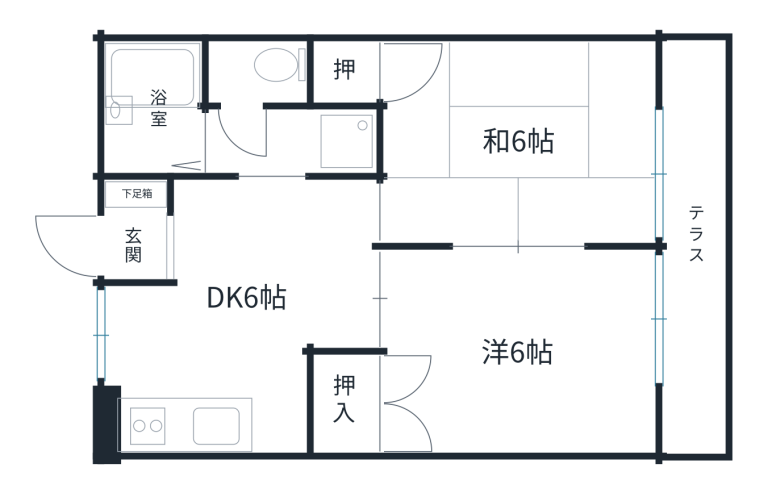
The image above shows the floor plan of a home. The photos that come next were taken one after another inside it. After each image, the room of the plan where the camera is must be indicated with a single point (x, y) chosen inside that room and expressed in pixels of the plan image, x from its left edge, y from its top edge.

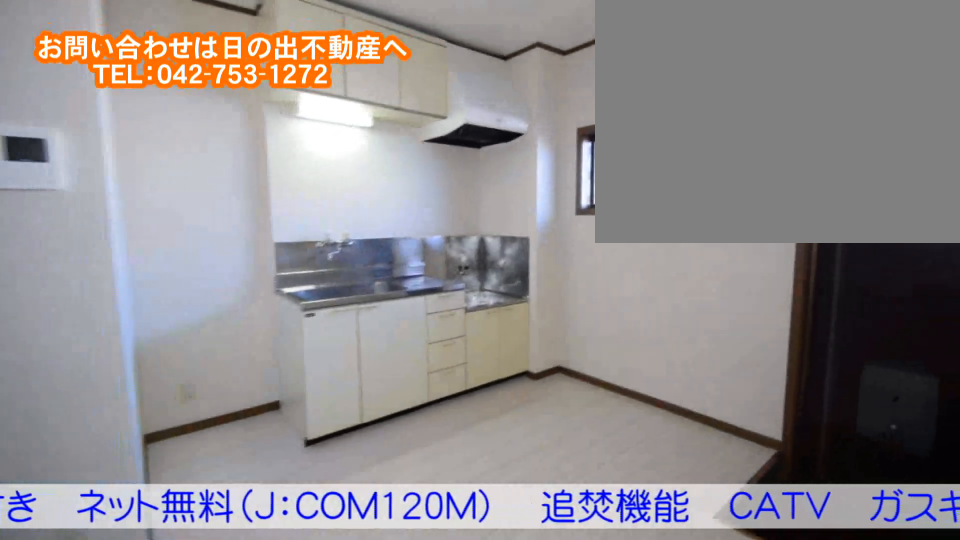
(251, 329)
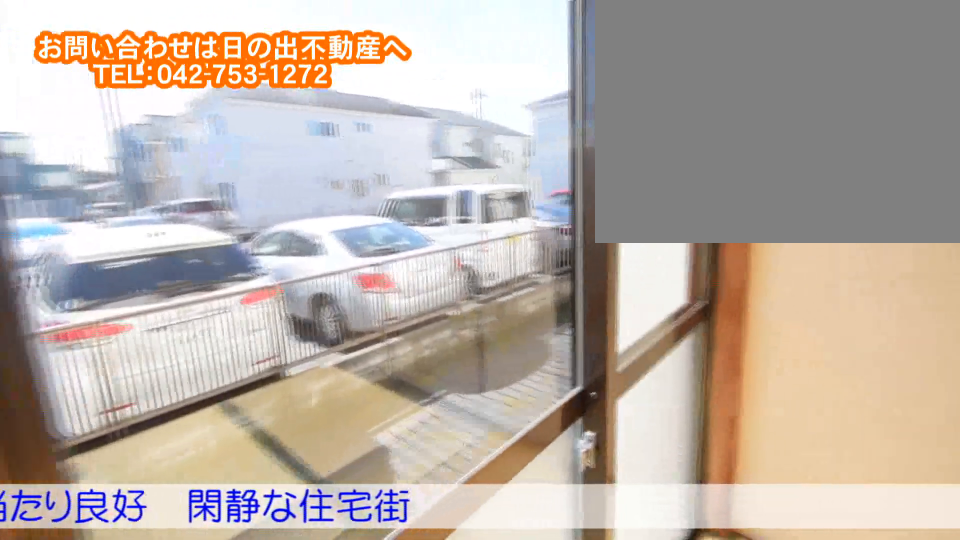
(585, 140)
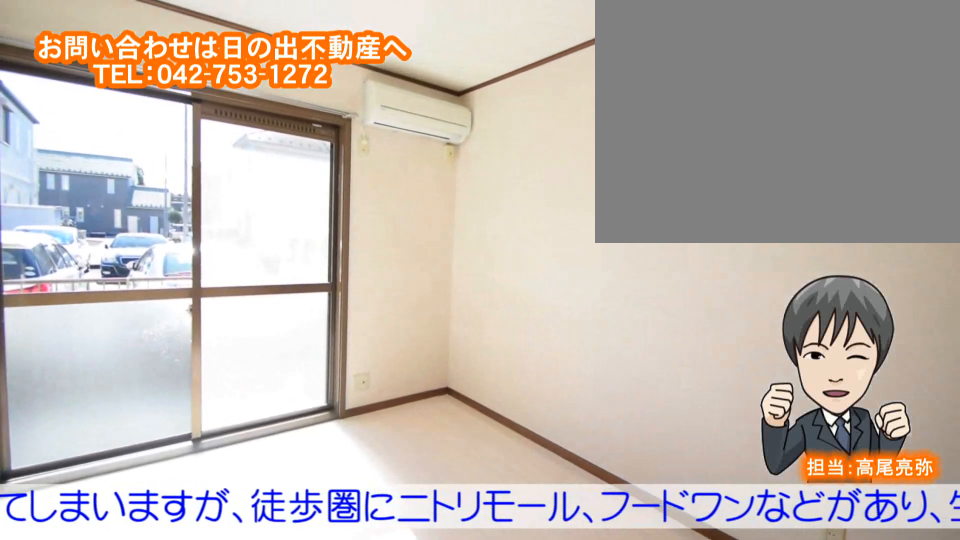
(591, 343)
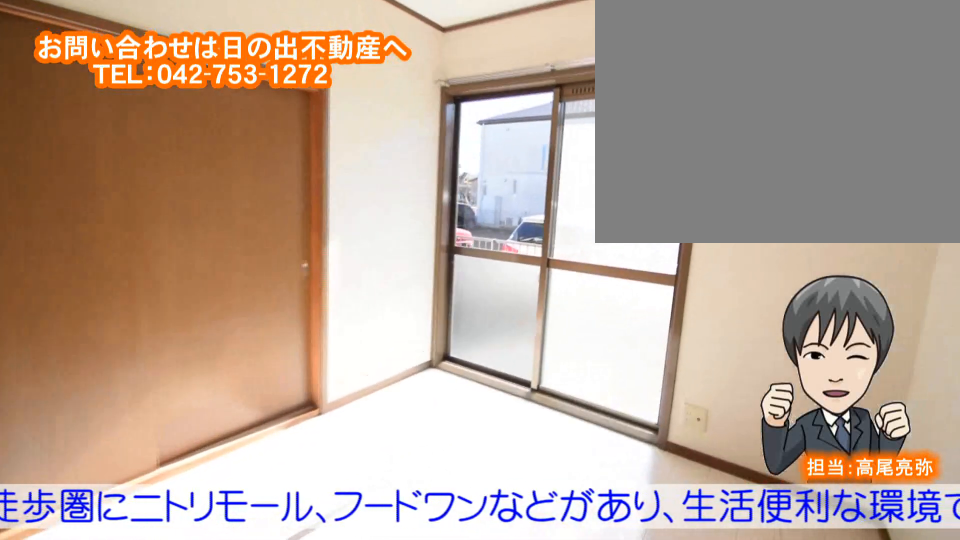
(591, 342)
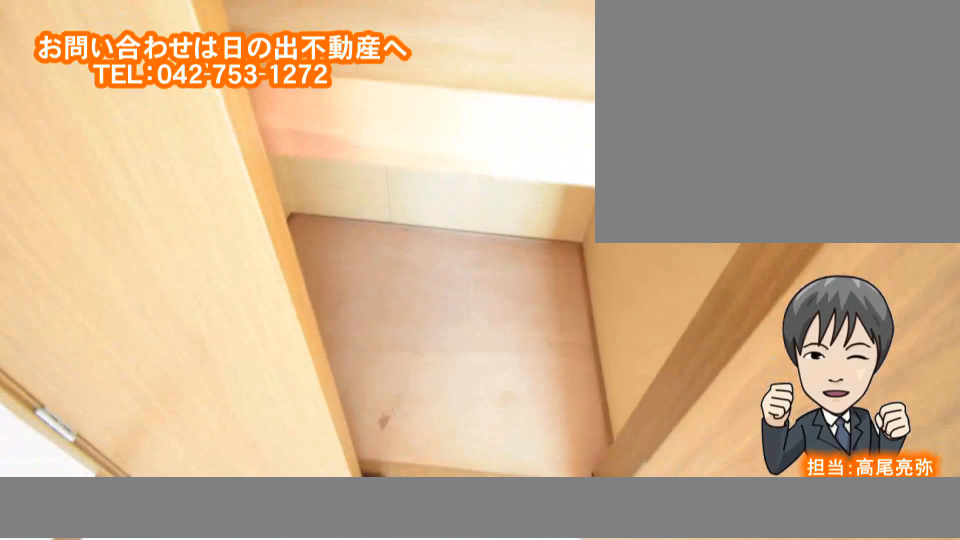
(591, 343)
